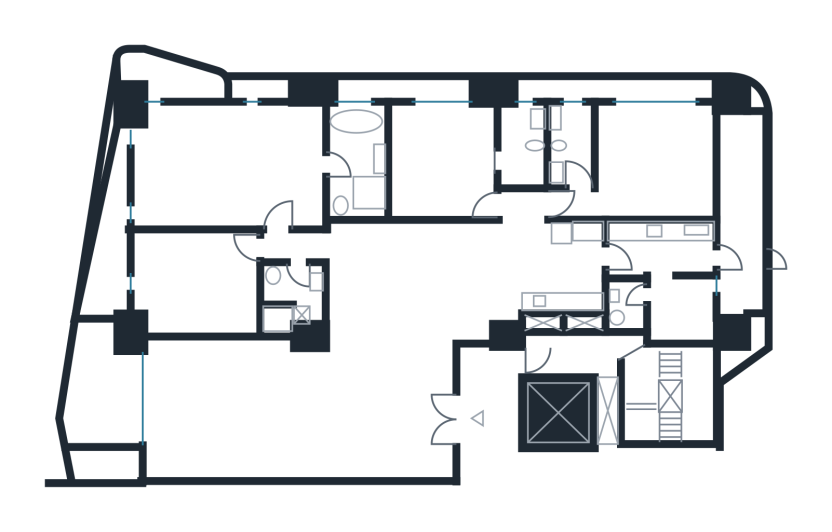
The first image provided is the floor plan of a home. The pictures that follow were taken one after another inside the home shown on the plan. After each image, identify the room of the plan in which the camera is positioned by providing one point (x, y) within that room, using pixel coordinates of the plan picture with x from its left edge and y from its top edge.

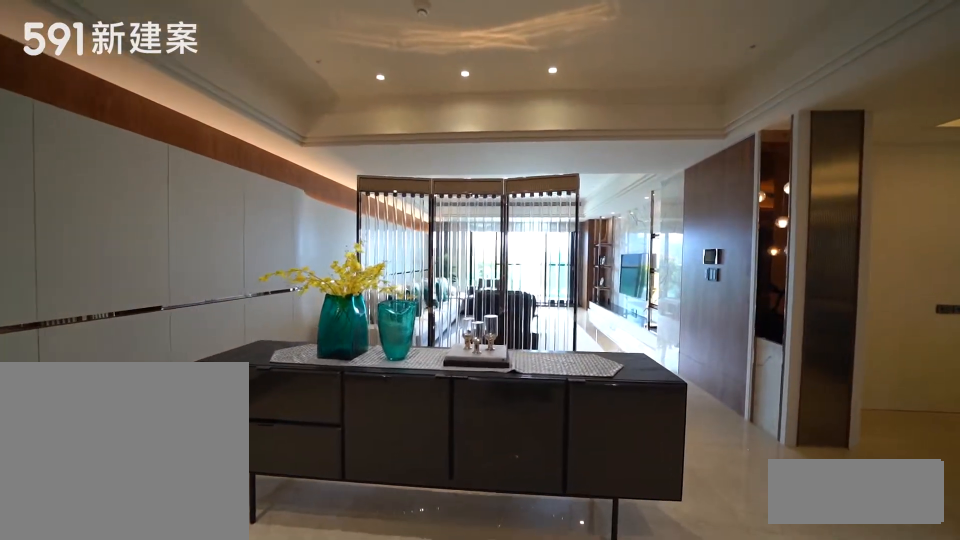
(405, 416)
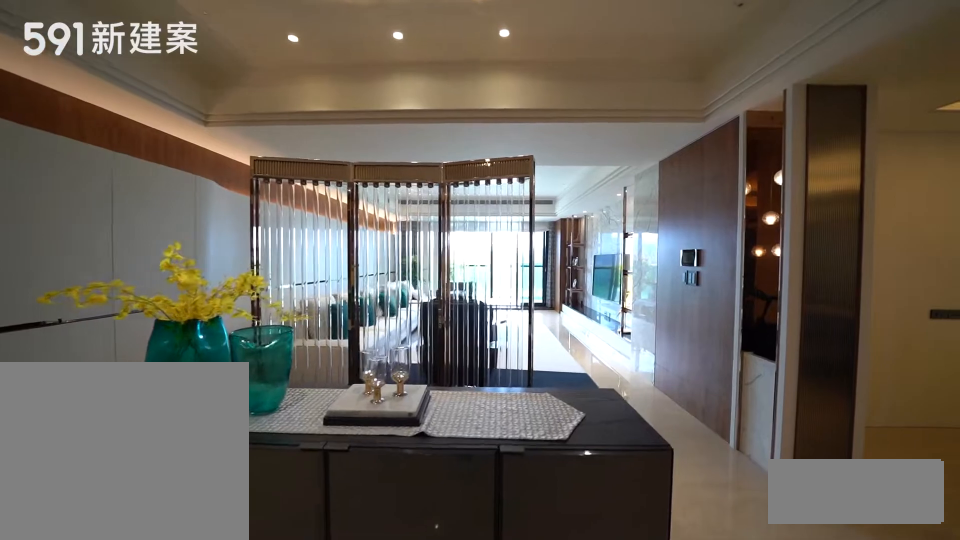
(405, 416)
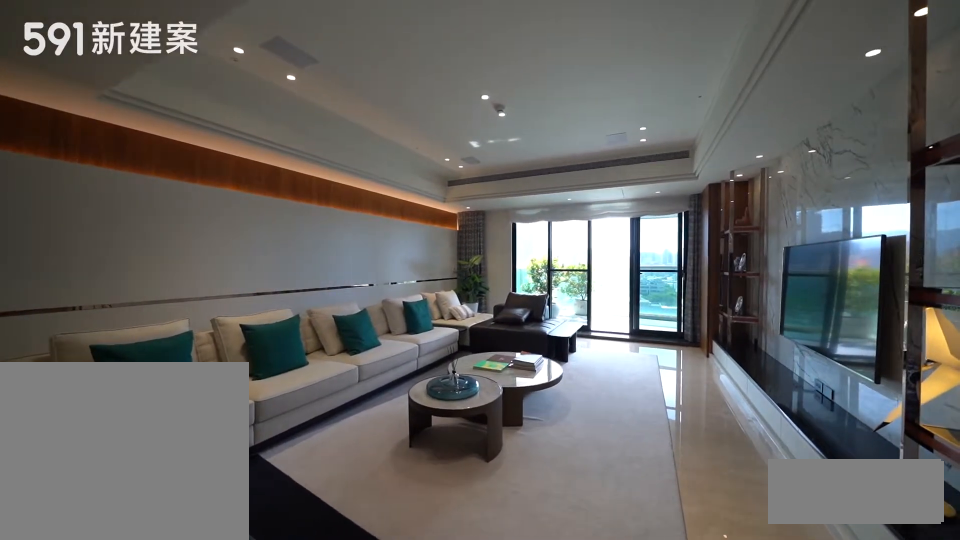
(252, 412)
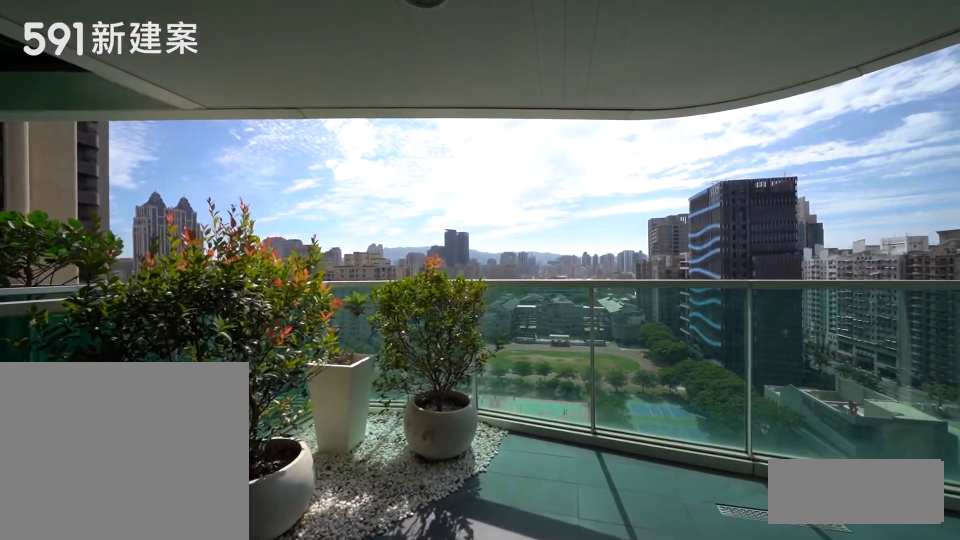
(101, 390)
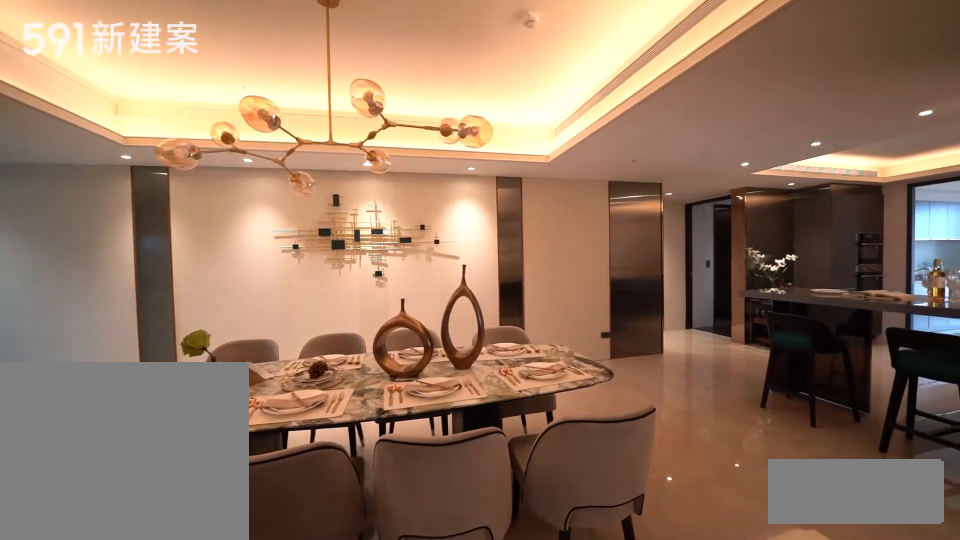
(416, 284)
